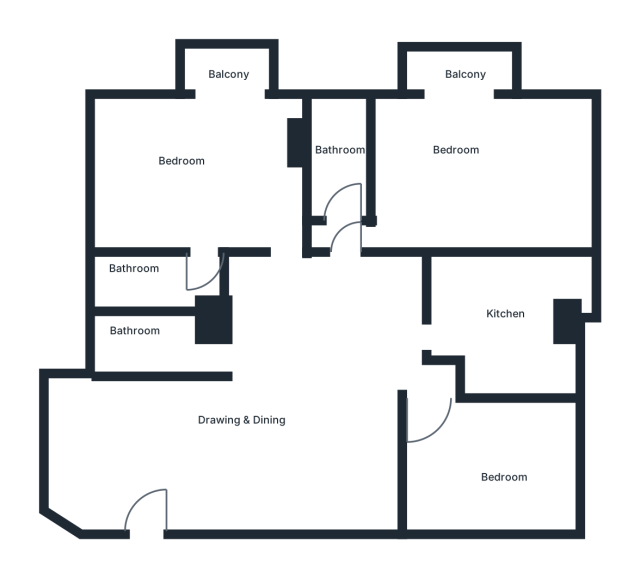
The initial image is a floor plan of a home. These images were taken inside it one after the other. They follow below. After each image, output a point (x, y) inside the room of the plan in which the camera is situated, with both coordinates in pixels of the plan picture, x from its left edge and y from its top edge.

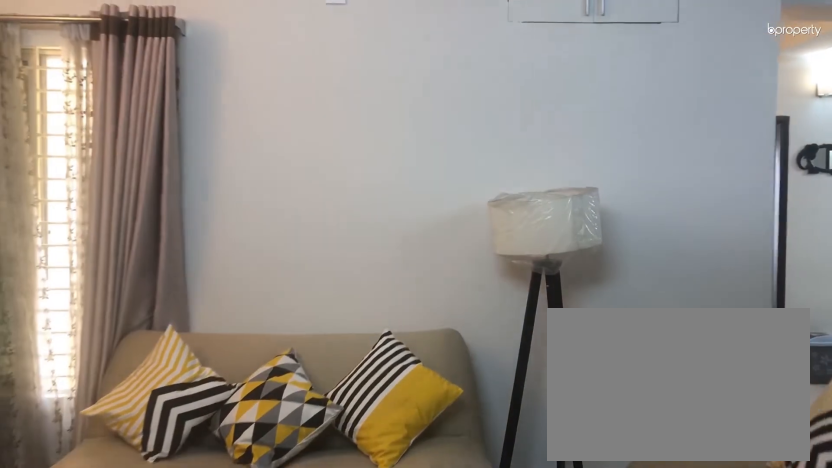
(145, 457)
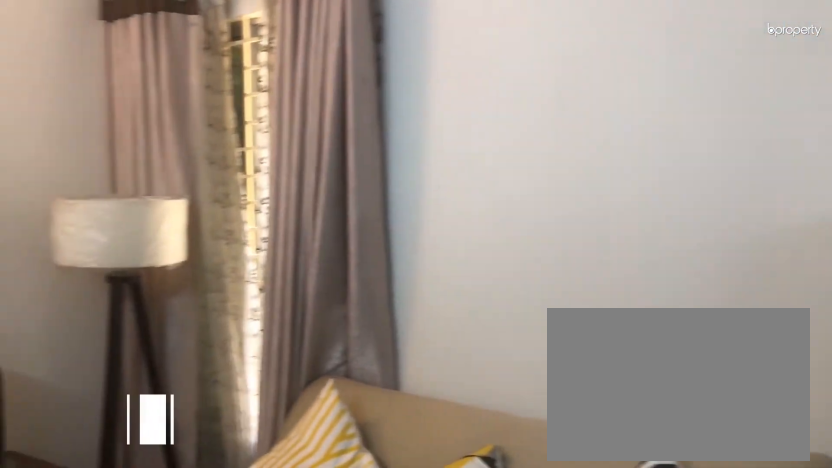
(145, 457)
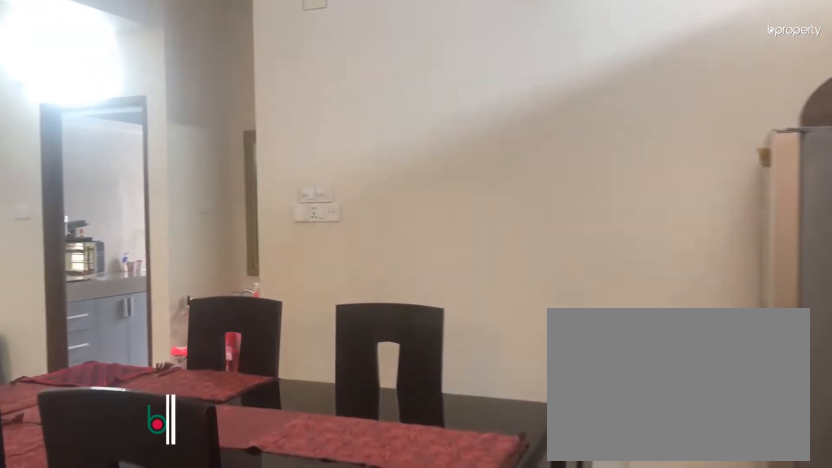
(308, 410)
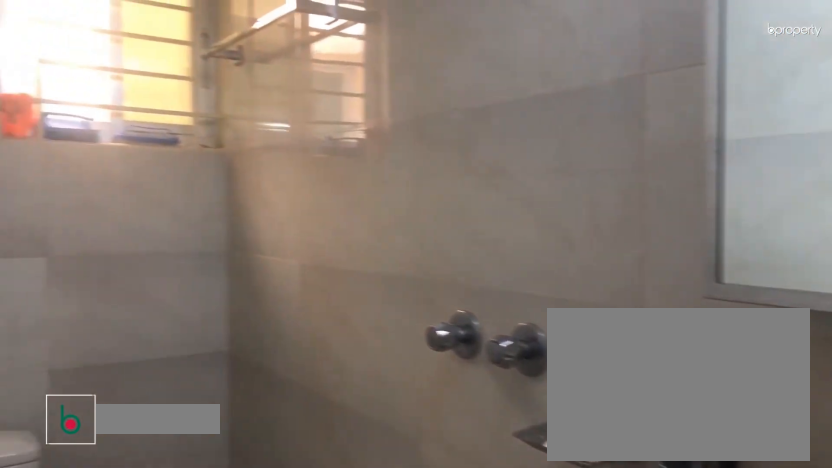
(145, 339)
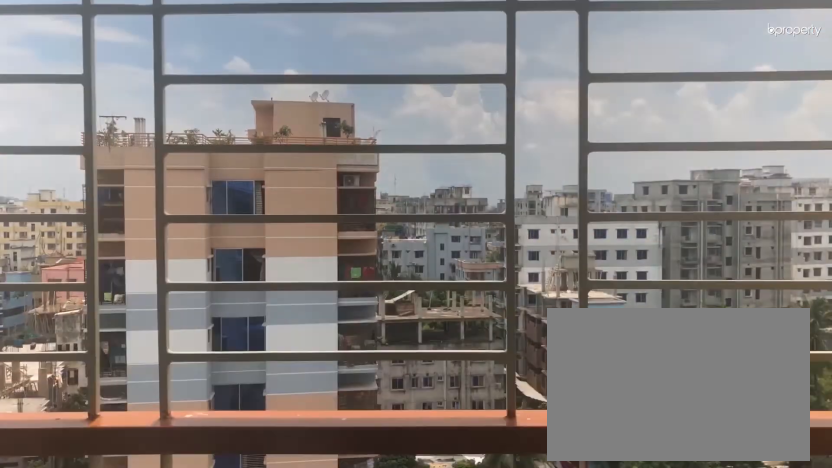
(230, 71)
